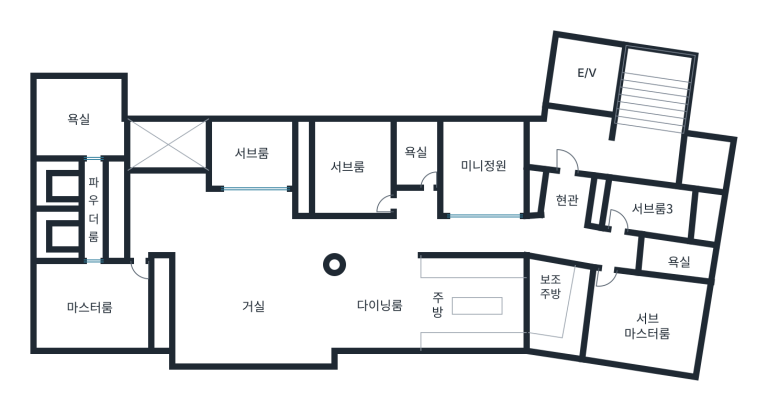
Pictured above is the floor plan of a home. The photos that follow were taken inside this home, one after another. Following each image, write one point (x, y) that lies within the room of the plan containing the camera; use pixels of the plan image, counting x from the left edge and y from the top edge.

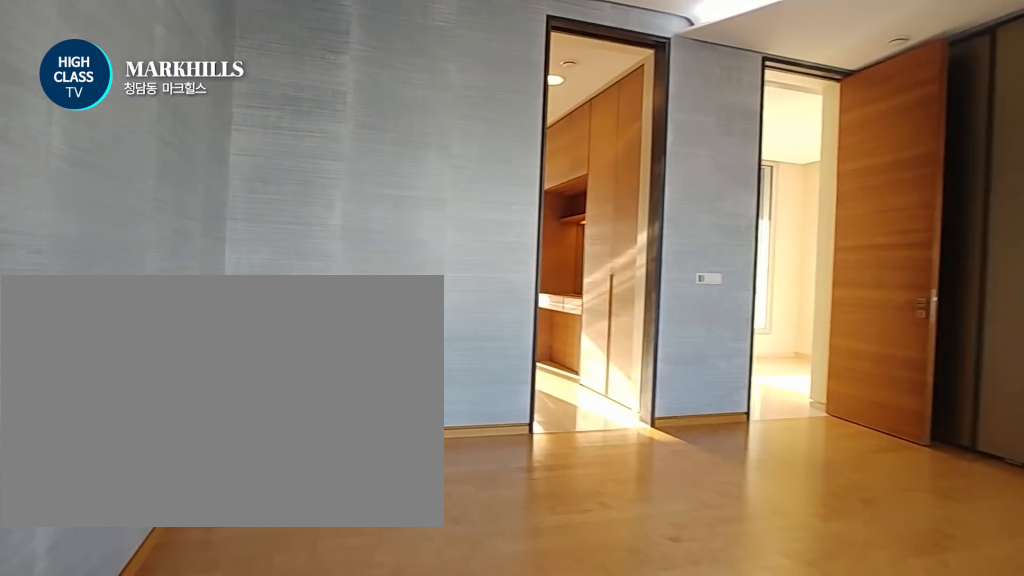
(100, 307)
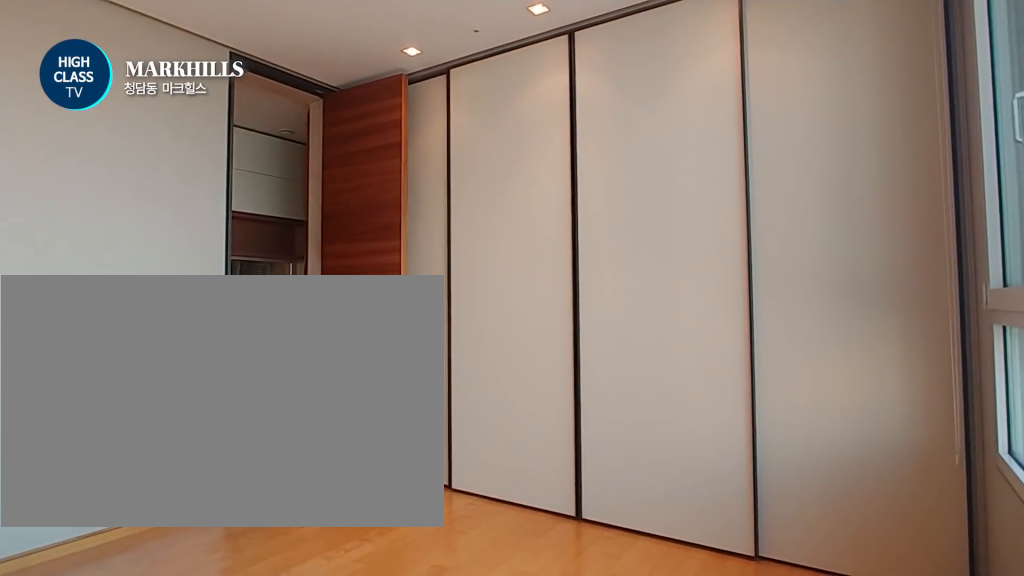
(647, 328)
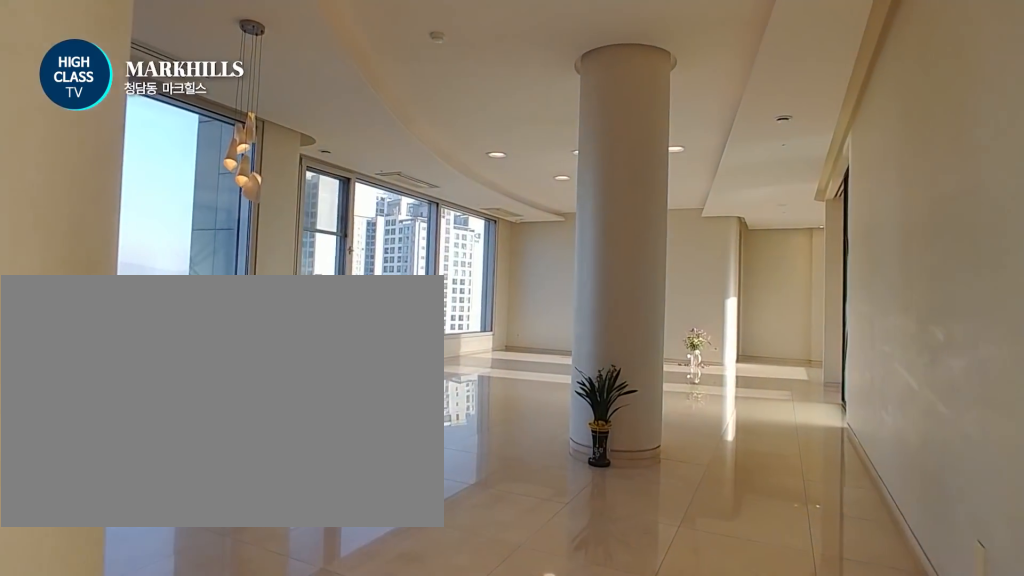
(237, 278)
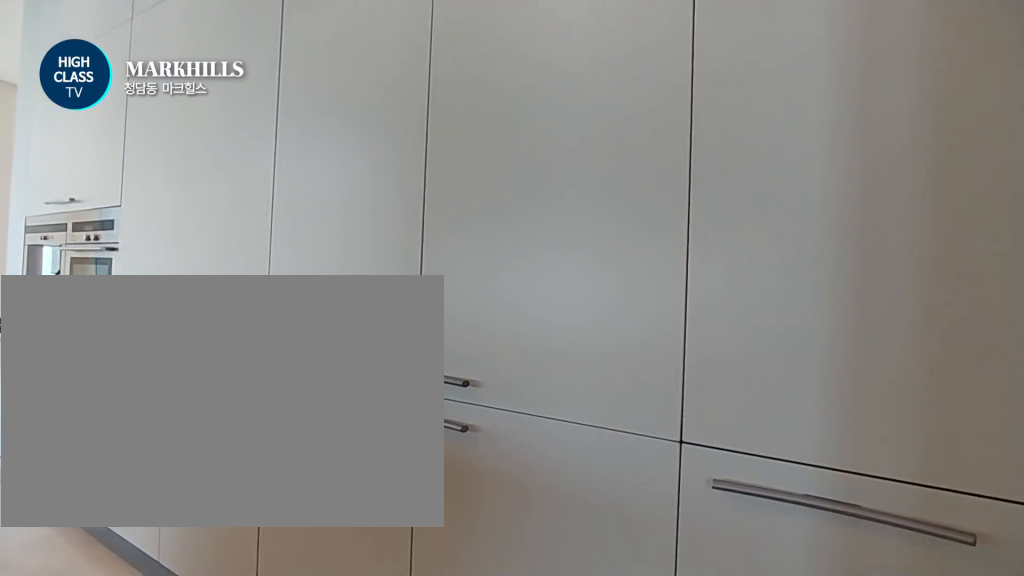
(429, 305)
